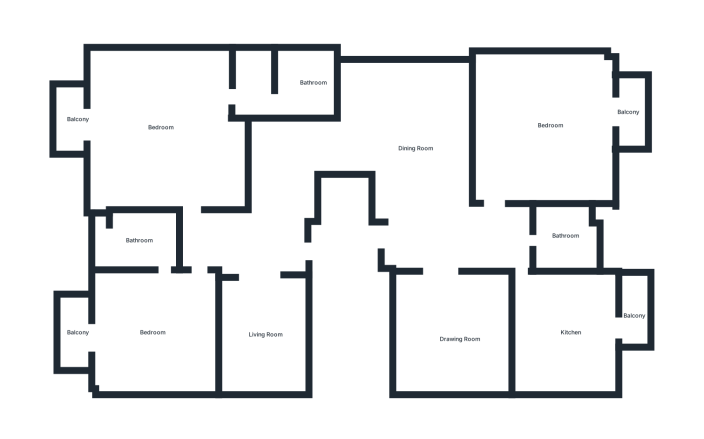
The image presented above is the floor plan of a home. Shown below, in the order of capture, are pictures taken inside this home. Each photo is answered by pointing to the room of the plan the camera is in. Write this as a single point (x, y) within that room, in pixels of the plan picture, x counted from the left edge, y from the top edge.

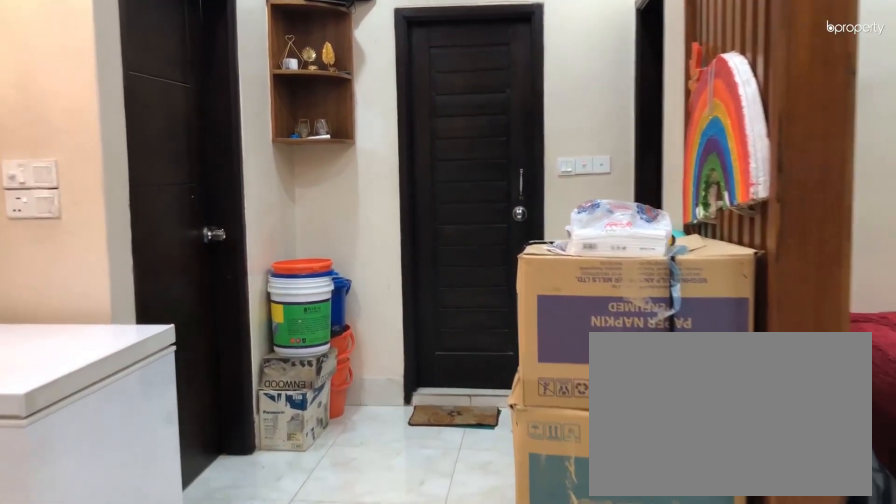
(437, 233)
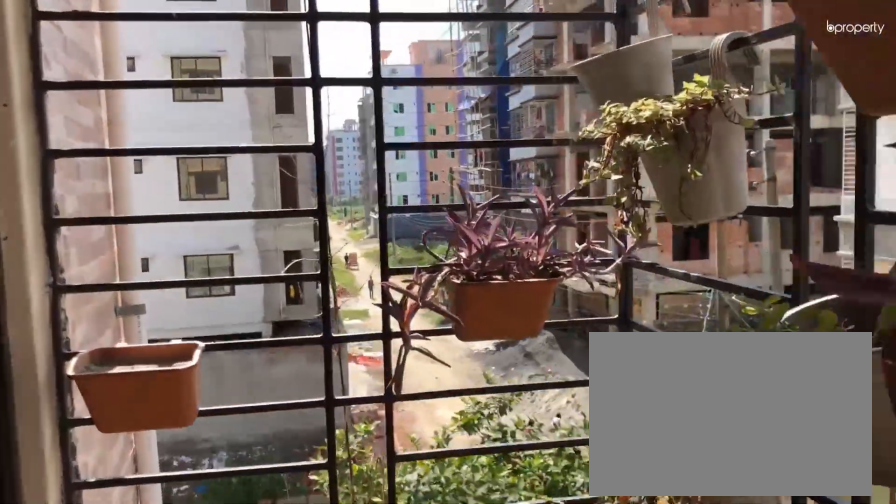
(75, 335)
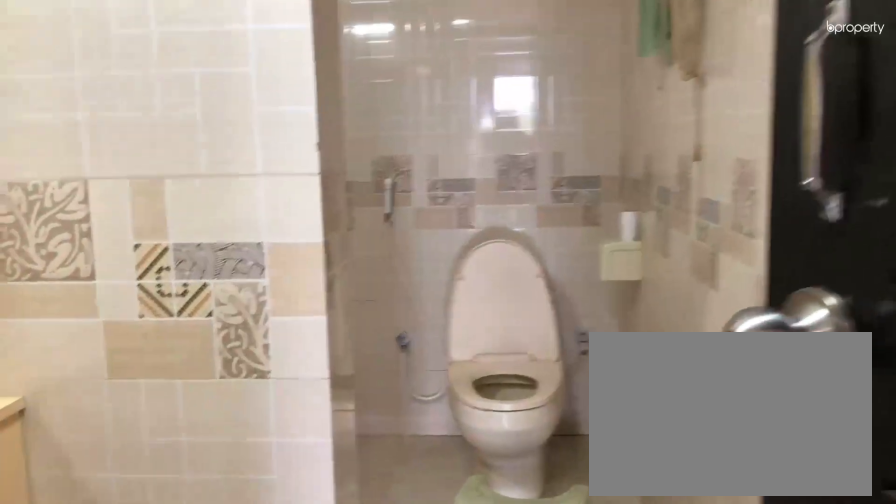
(260, 96)
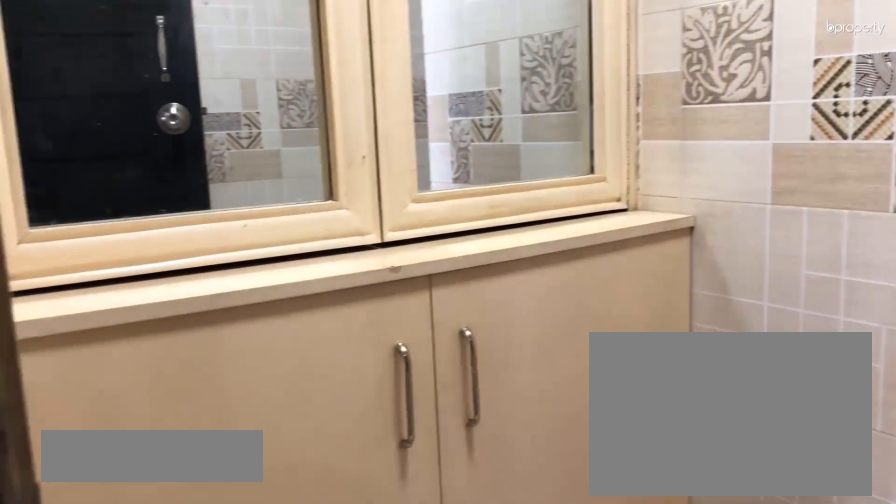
(260, 96)
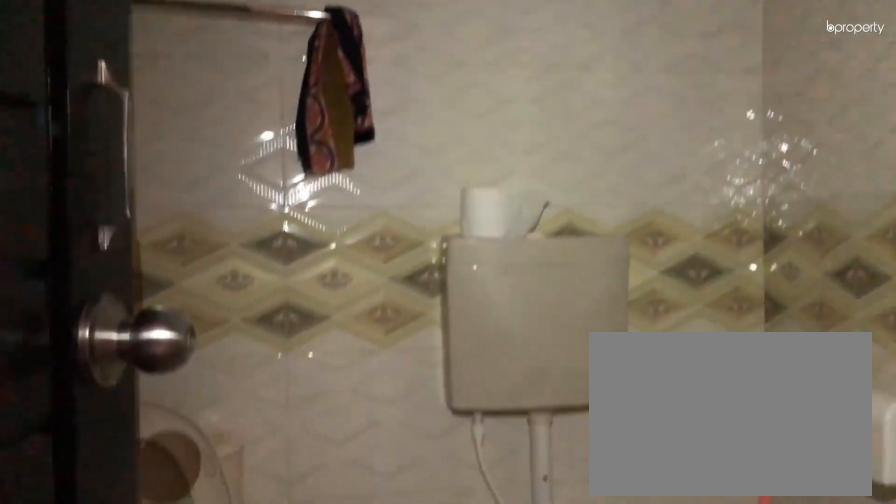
(561, 237)
